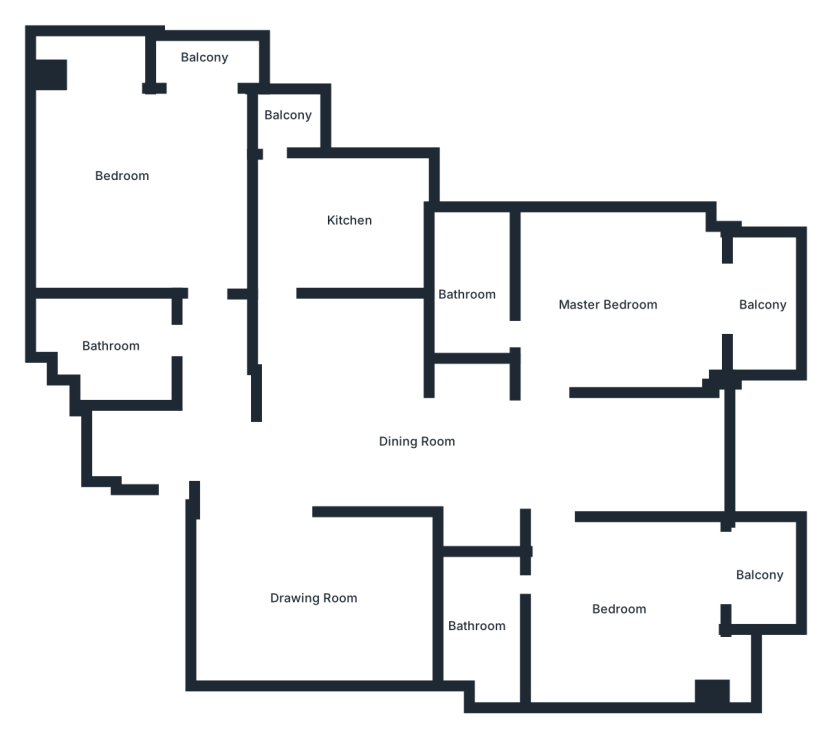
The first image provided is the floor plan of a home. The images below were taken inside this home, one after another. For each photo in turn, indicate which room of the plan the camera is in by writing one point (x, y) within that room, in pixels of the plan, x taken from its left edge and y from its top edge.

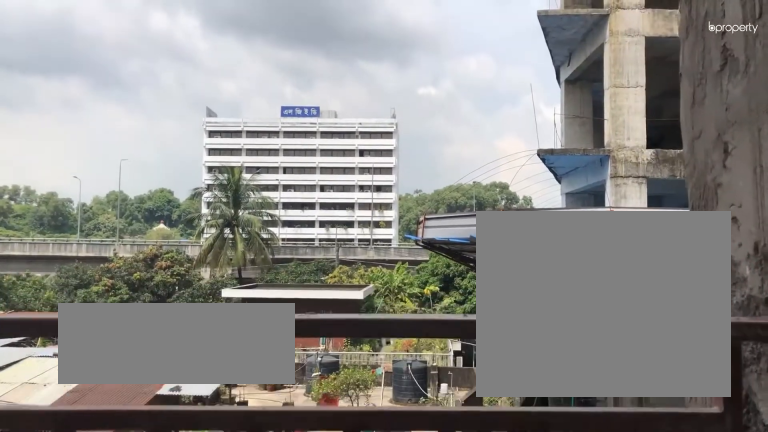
(759, 302)
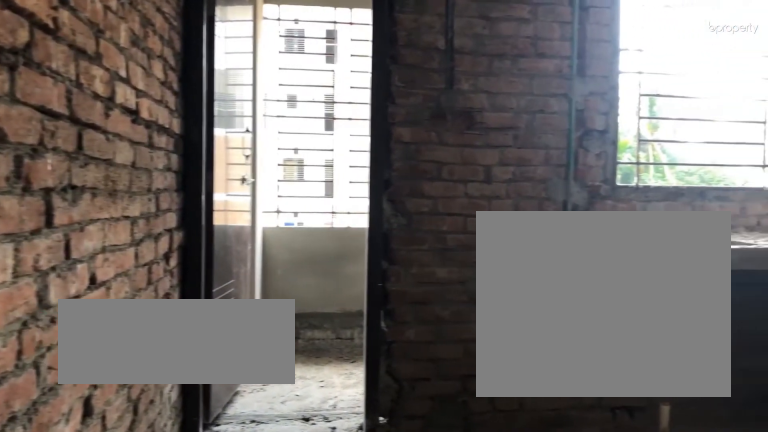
(351, 210)
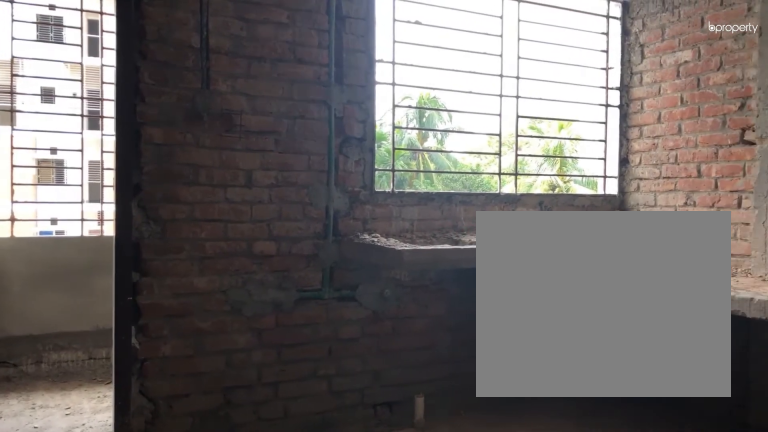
(351, 210)
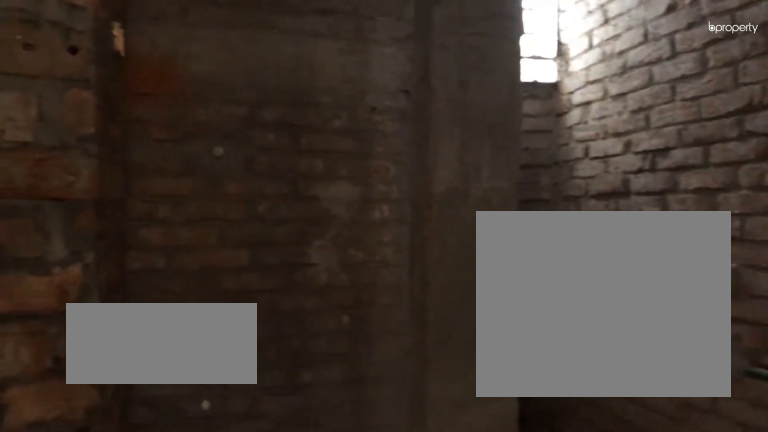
(116, 341)
